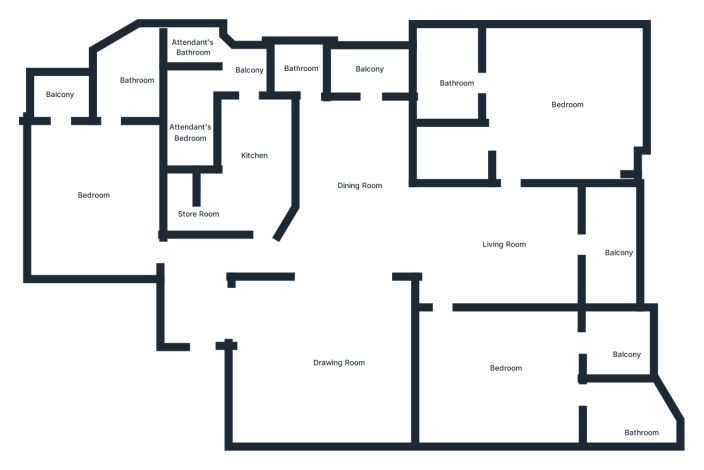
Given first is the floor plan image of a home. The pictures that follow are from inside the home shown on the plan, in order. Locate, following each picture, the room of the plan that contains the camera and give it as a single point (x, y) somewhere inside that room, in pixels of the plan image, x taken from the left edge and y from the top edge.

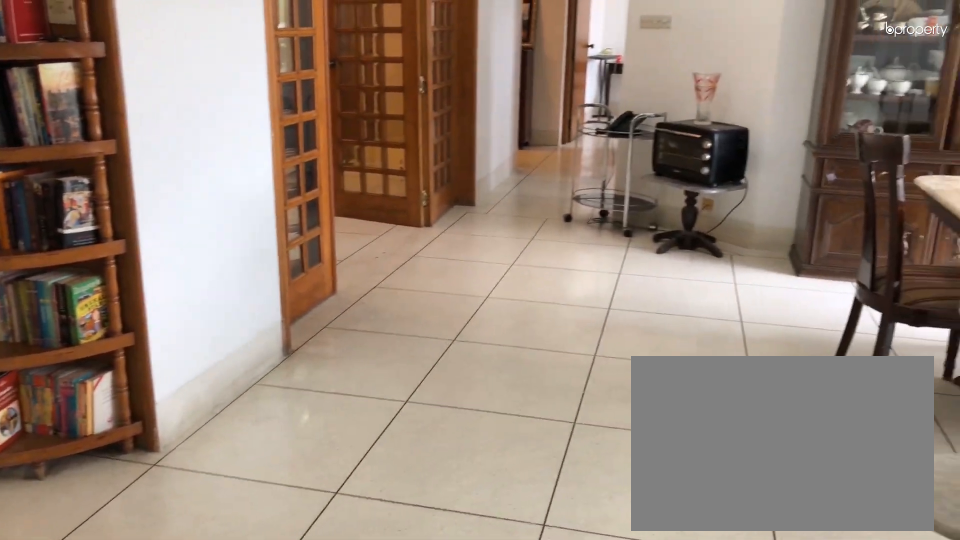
(510, 241)
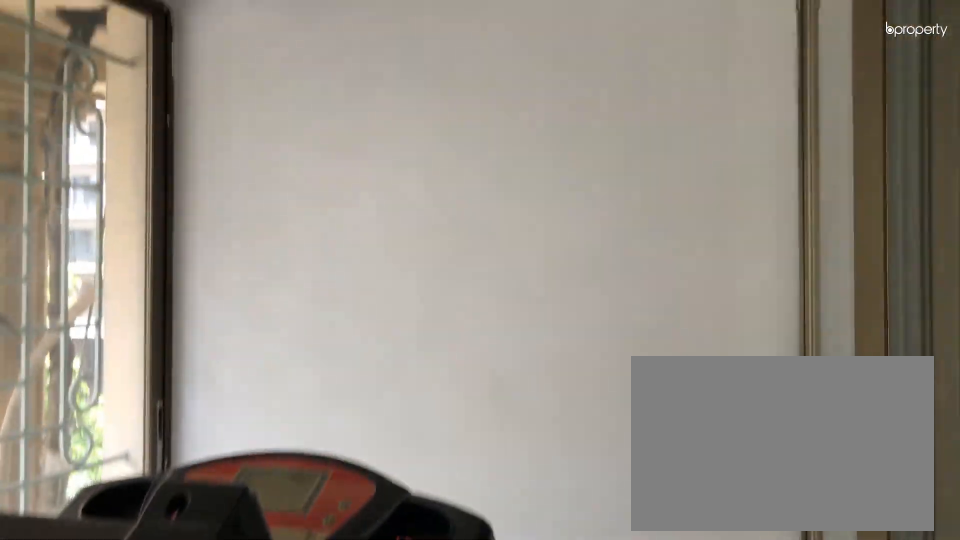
(612, 239)
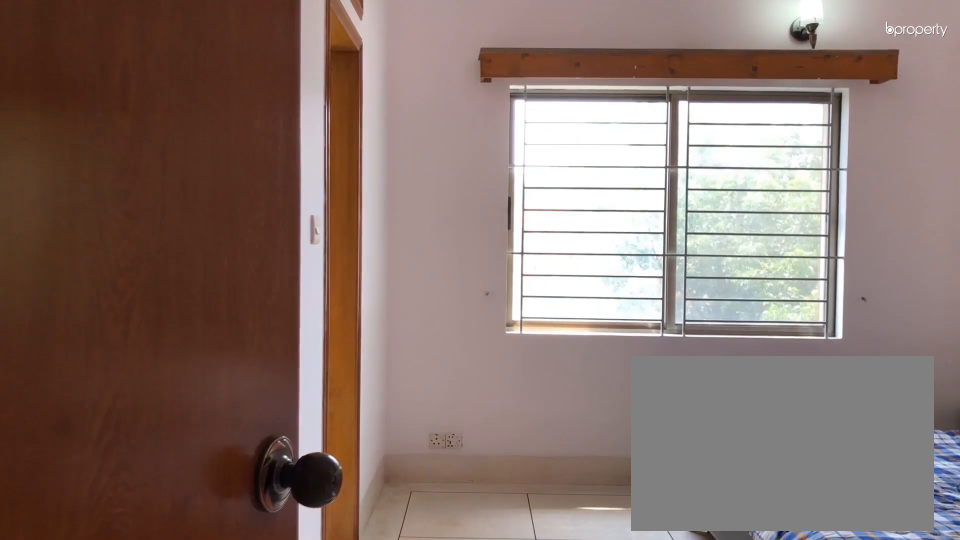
(556, 96)
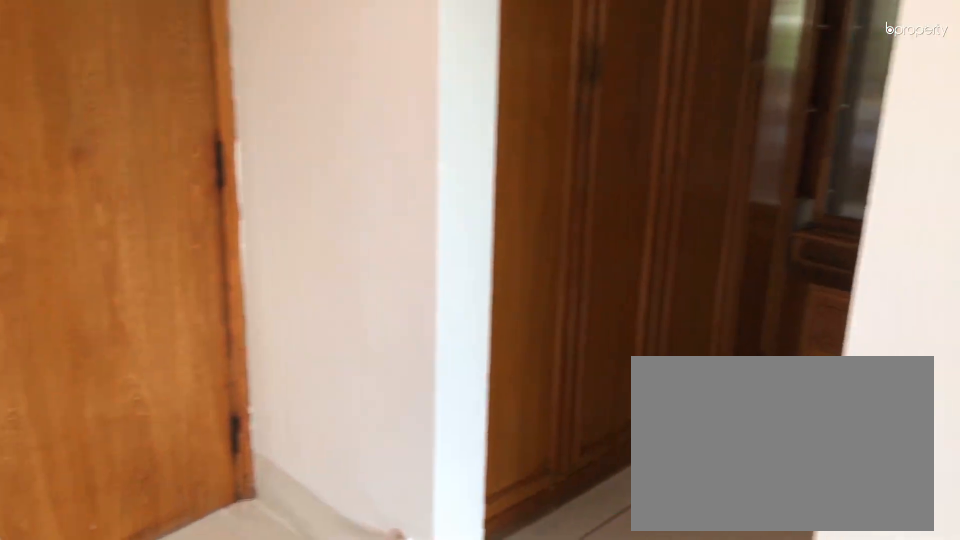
(538, 85)
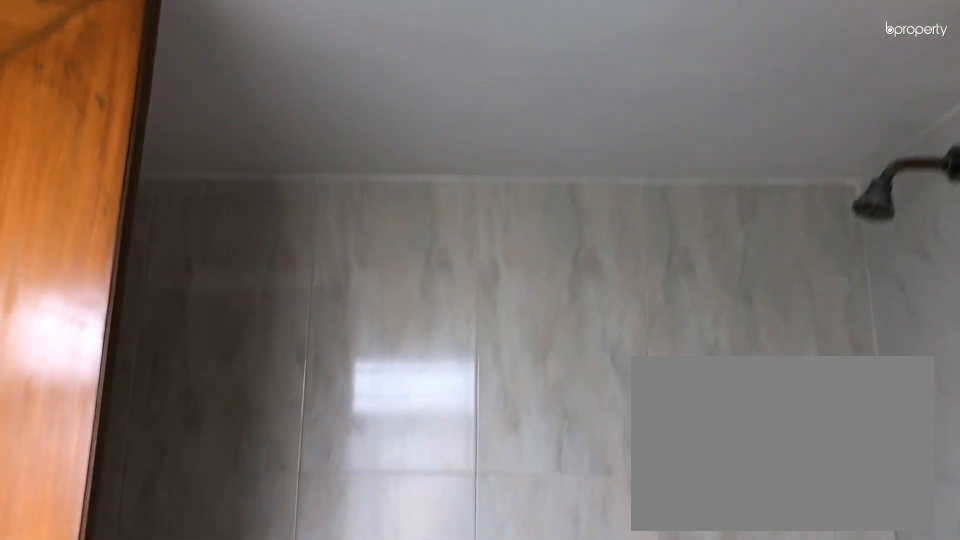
(452, 79)
